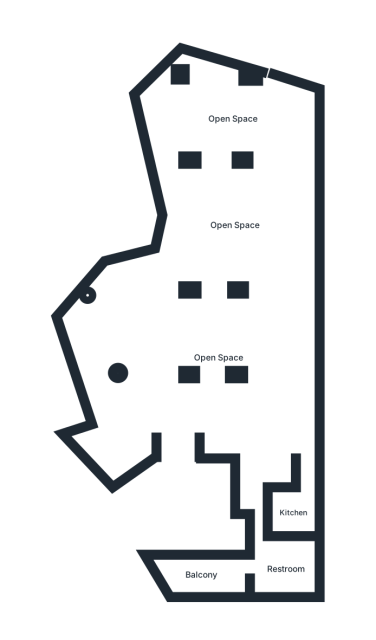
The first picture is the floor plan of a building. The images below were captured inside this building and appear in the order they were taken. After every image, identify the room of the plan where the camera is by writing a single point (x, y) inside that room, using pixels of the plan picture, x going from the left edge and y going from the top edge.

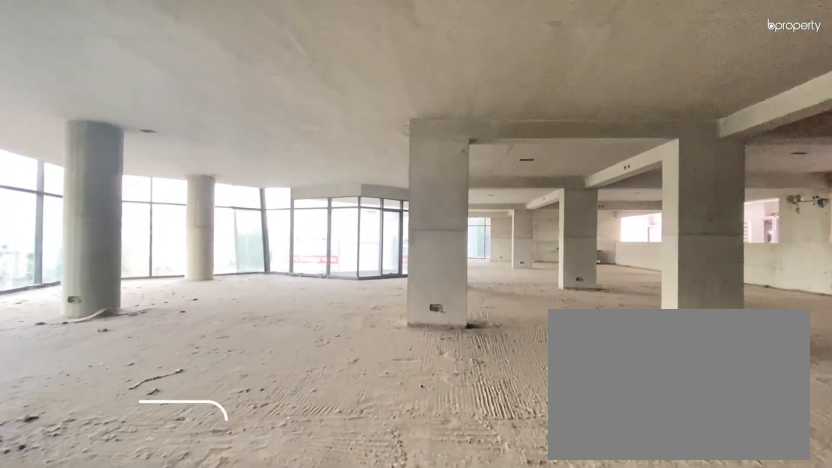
(206, 410)
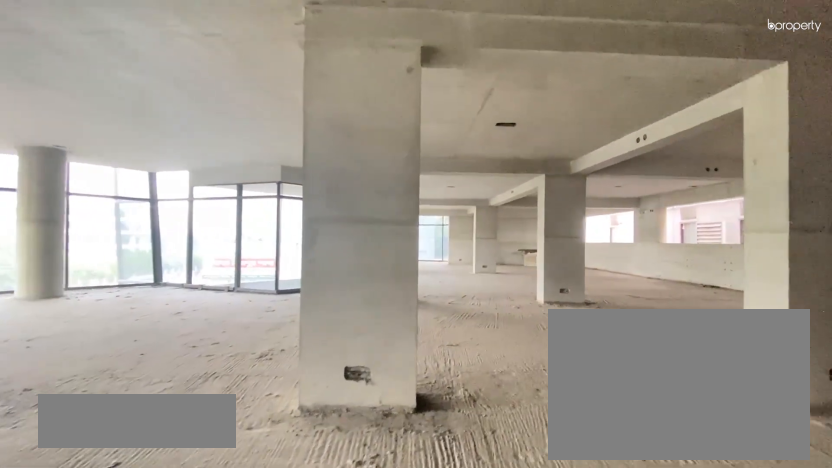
(206, 410)
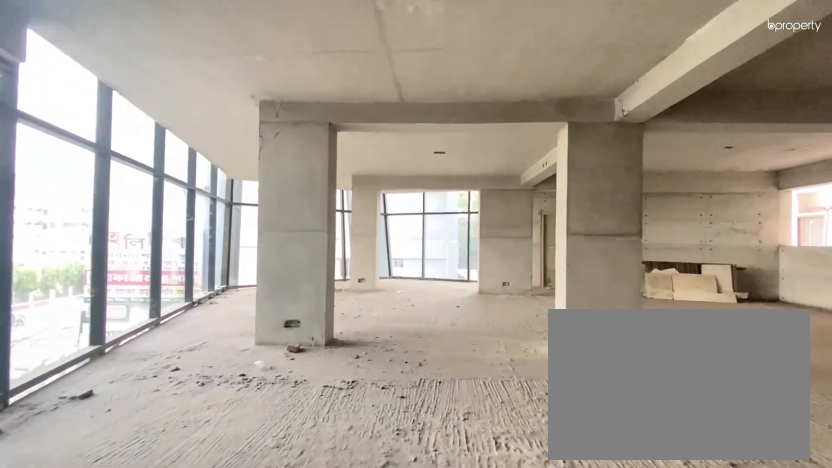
(214, 265)
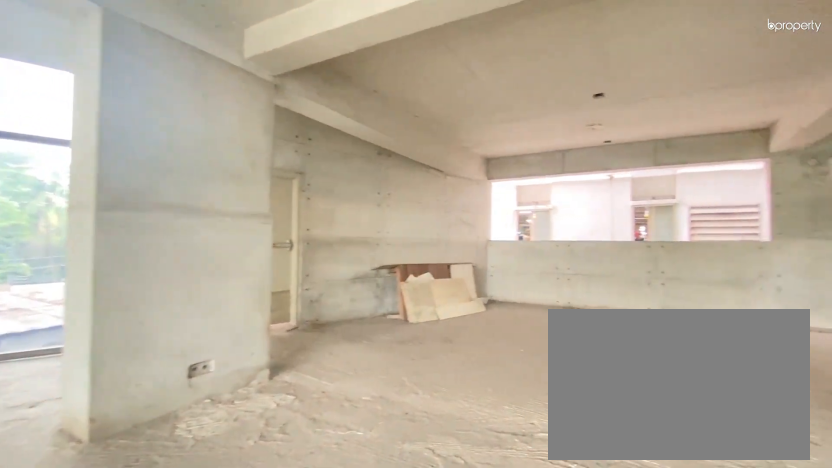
(243, 124)
